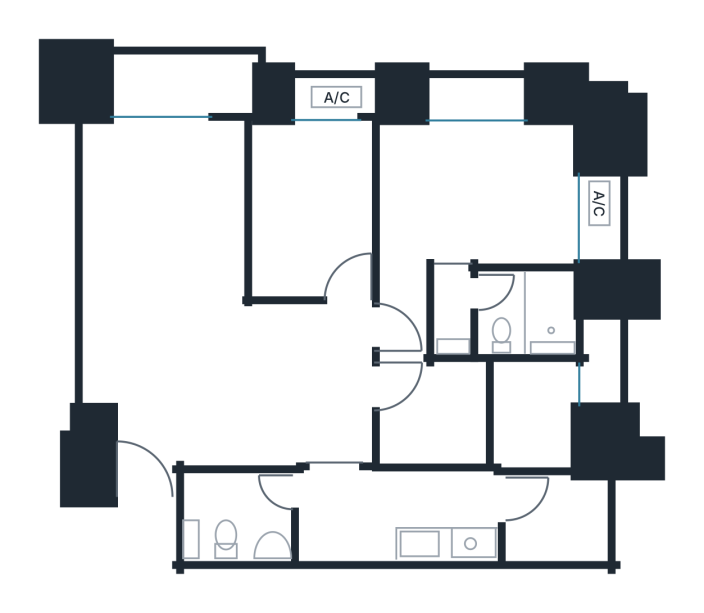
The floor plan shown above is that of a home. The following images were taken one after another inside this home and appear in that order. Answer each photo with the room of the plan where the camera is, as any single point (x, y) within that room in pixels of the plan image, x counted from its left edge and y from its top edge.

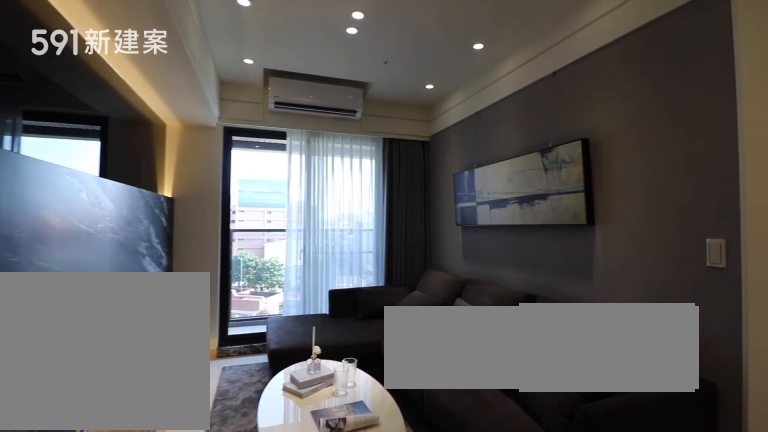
(163, 207)
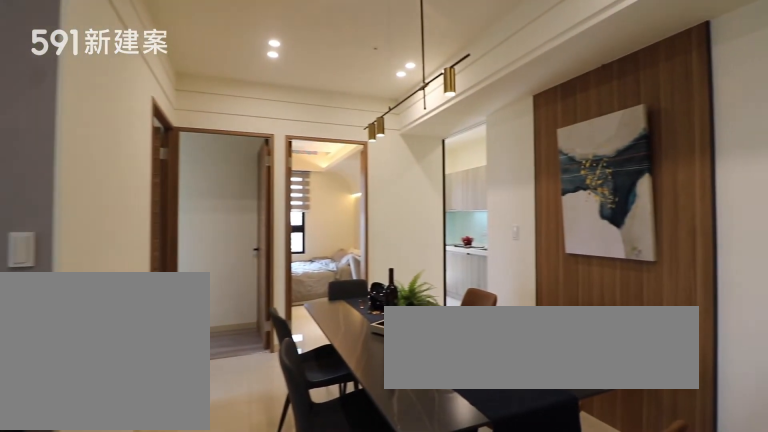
(272, 382)
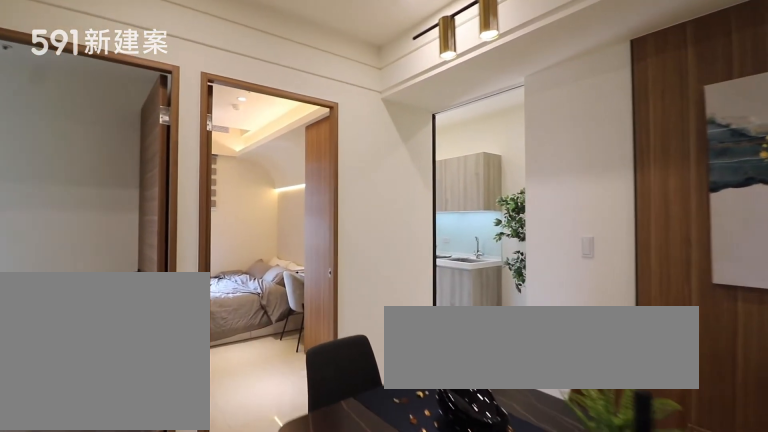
(272, 382)
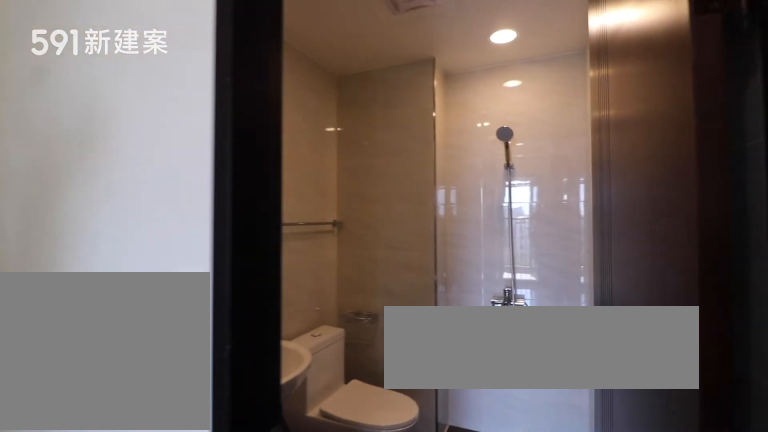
(239, 521)
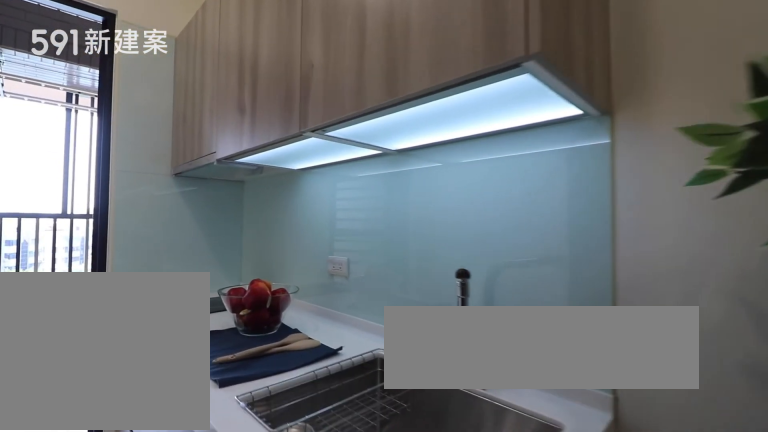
(400, 519)
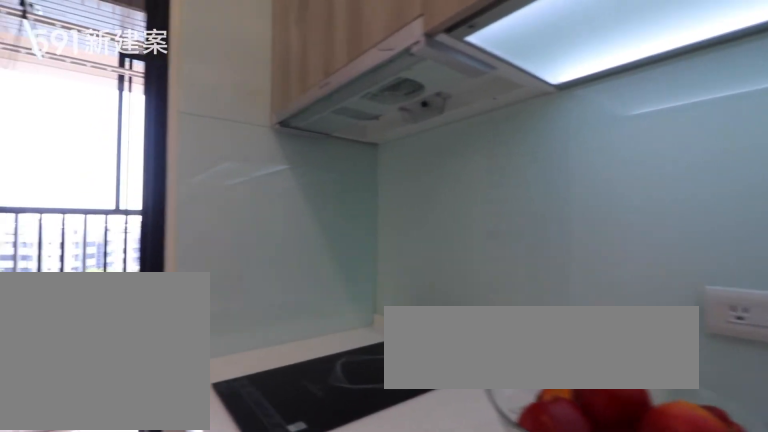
(400, 519)
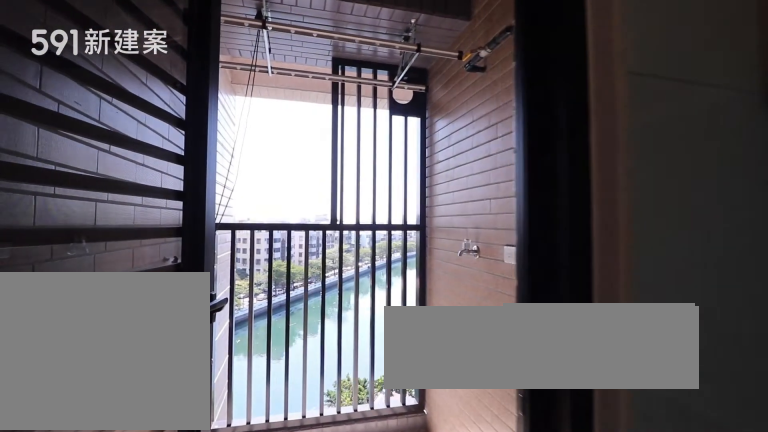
(554, 520)
